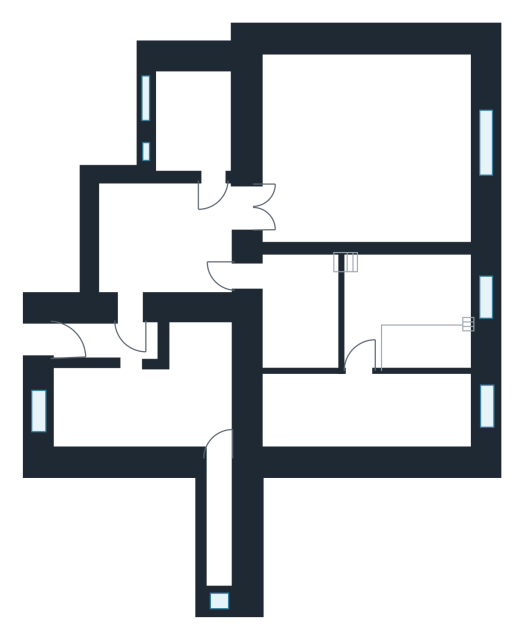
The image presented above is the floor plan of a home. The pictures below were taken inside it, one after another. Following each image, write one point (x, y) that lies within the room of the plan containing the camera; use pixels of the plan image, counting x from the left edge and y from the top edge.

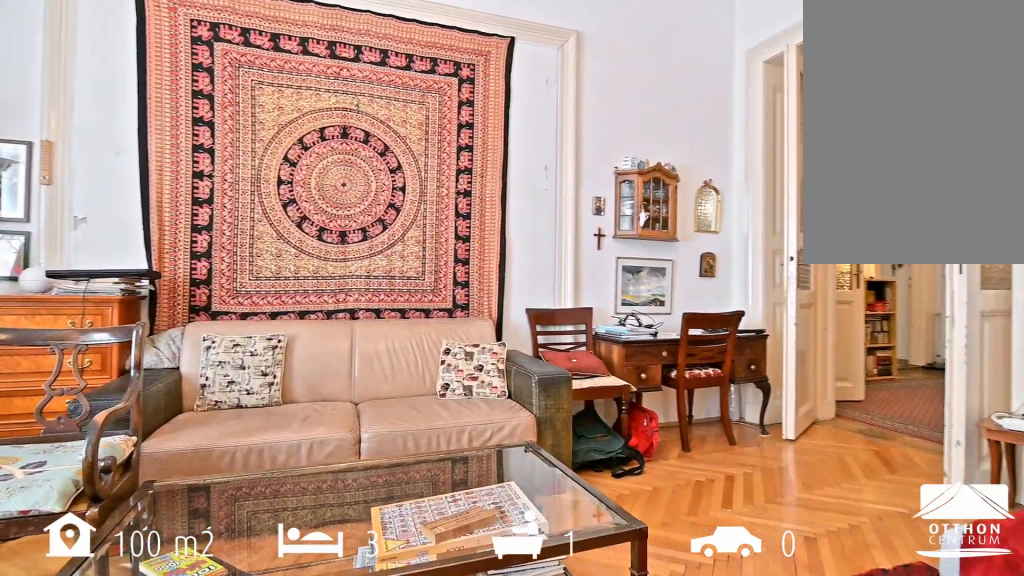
(374, 152)
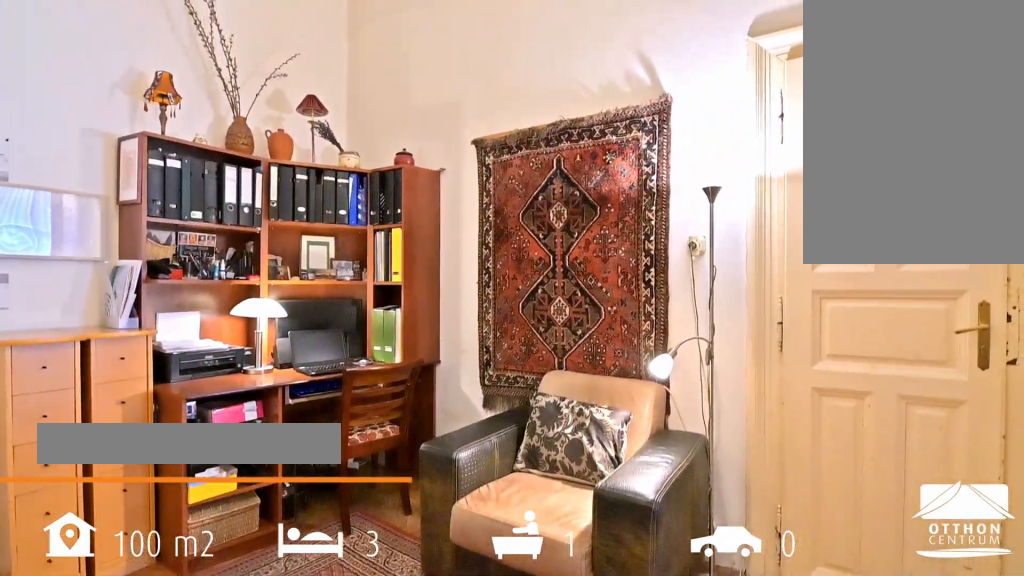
(167, 239)
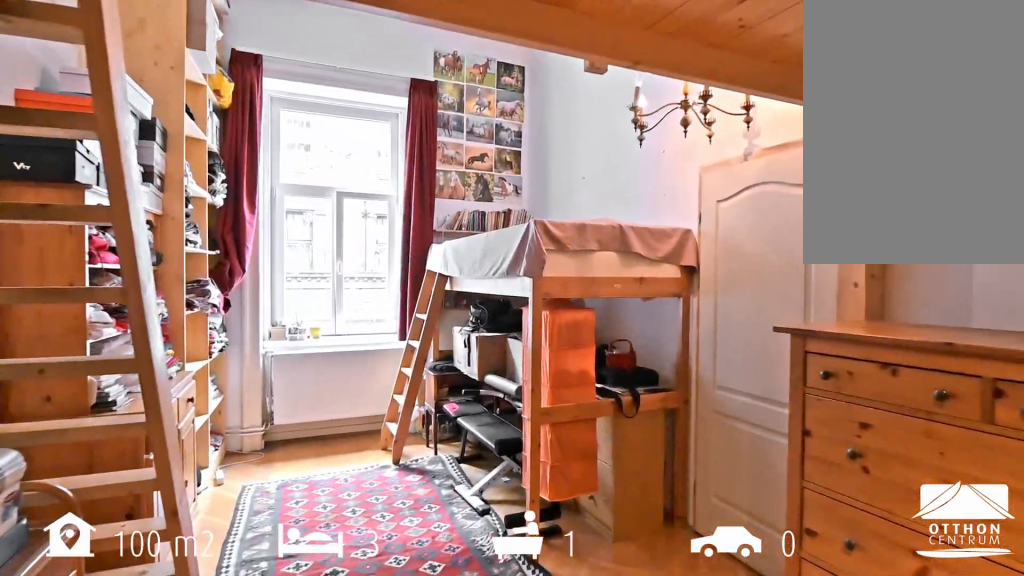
(352, 306)
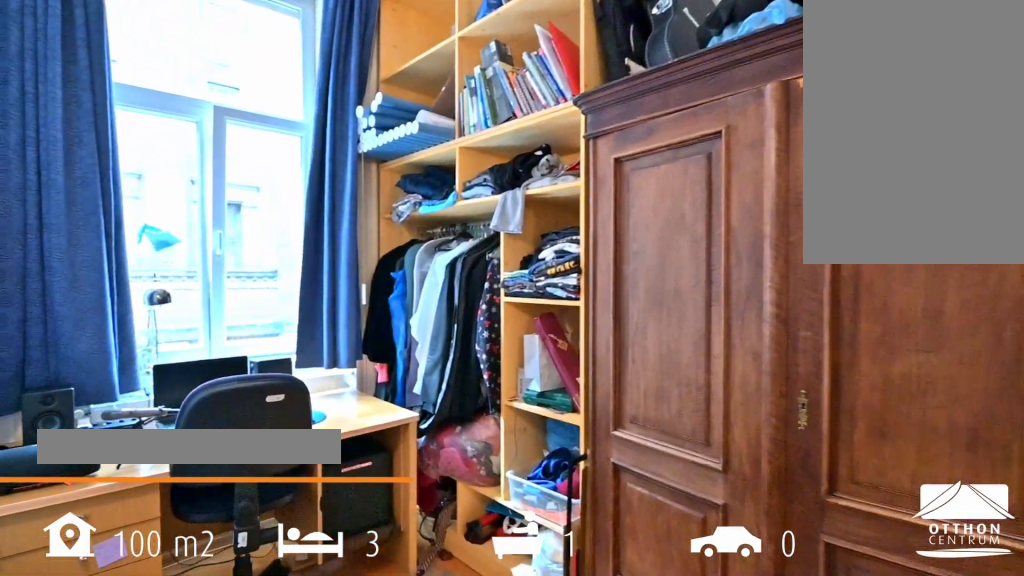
(366, 412)
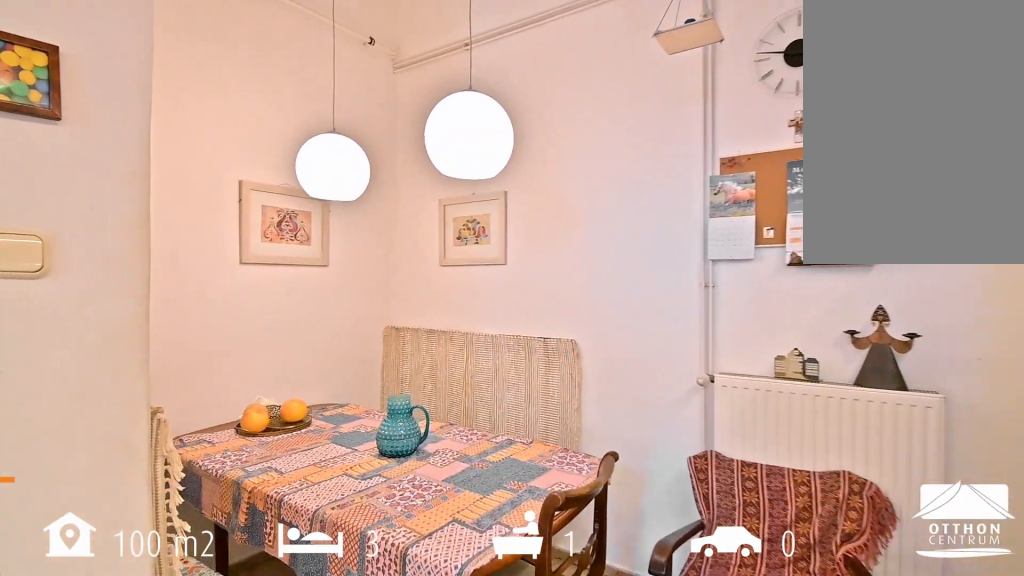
(163, 394)
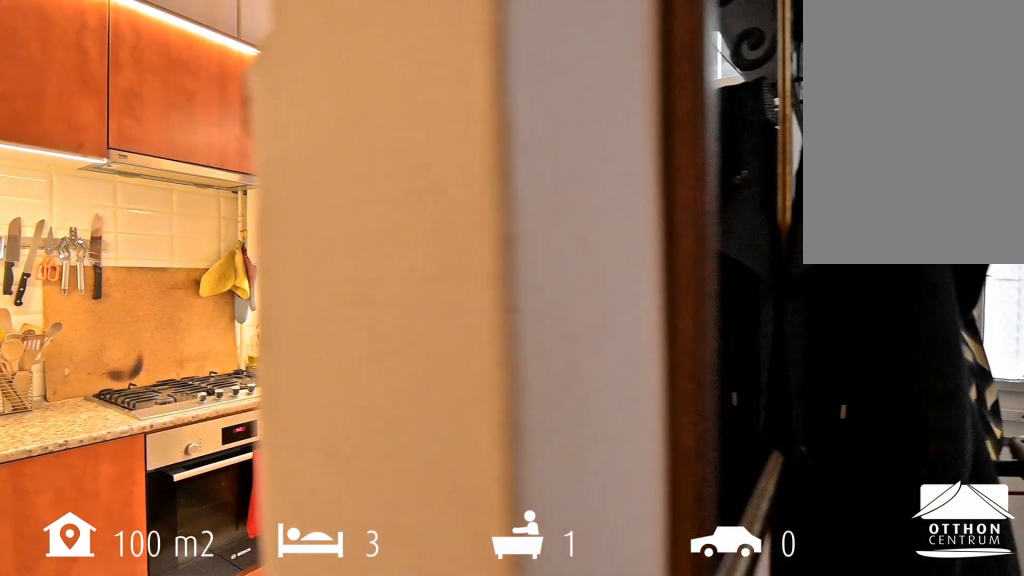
(163, 394)
